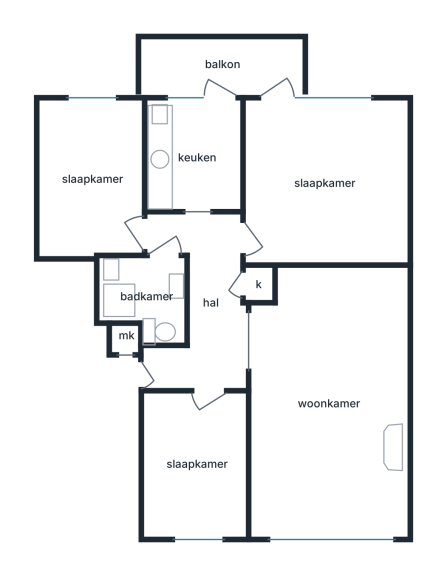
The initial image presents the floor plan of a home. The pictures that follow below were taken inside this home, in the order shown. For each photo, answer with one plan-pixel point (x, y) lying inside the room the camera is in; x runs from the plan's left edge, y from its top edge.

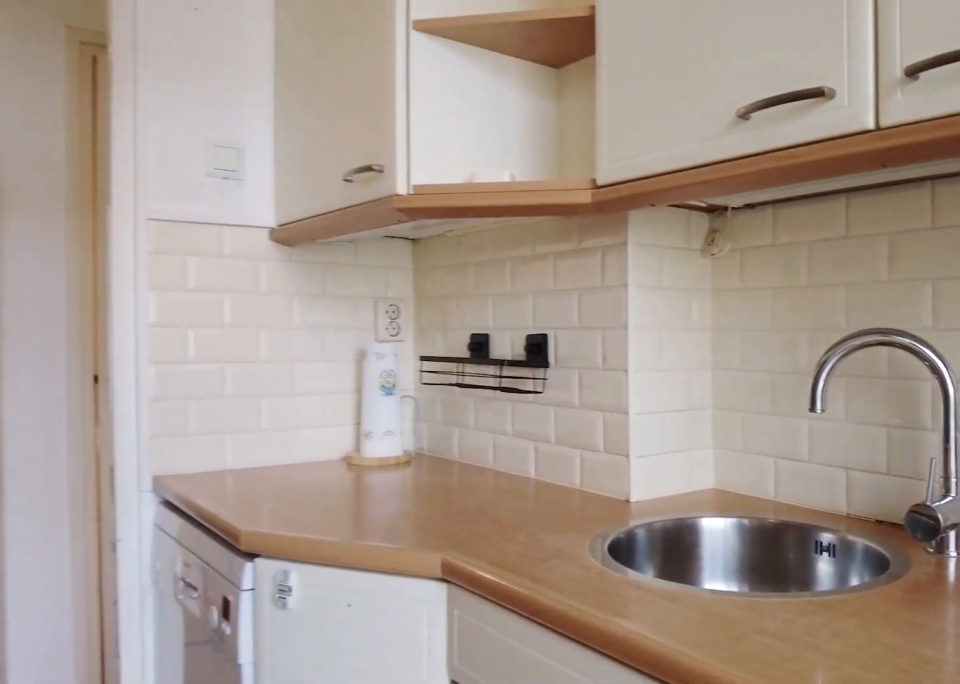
(195, 157)
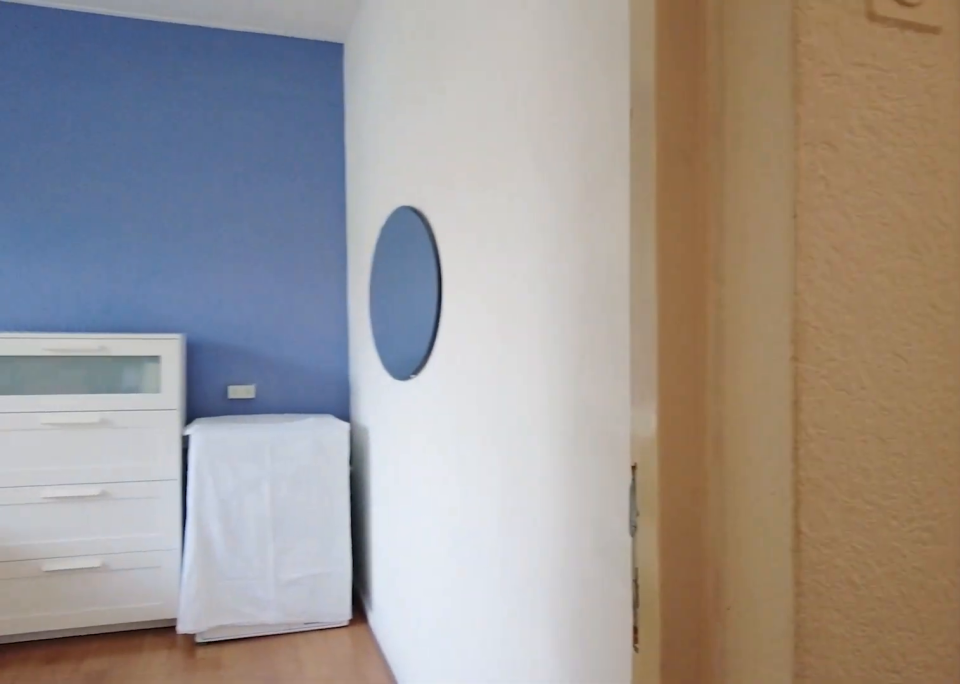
(204, 302)
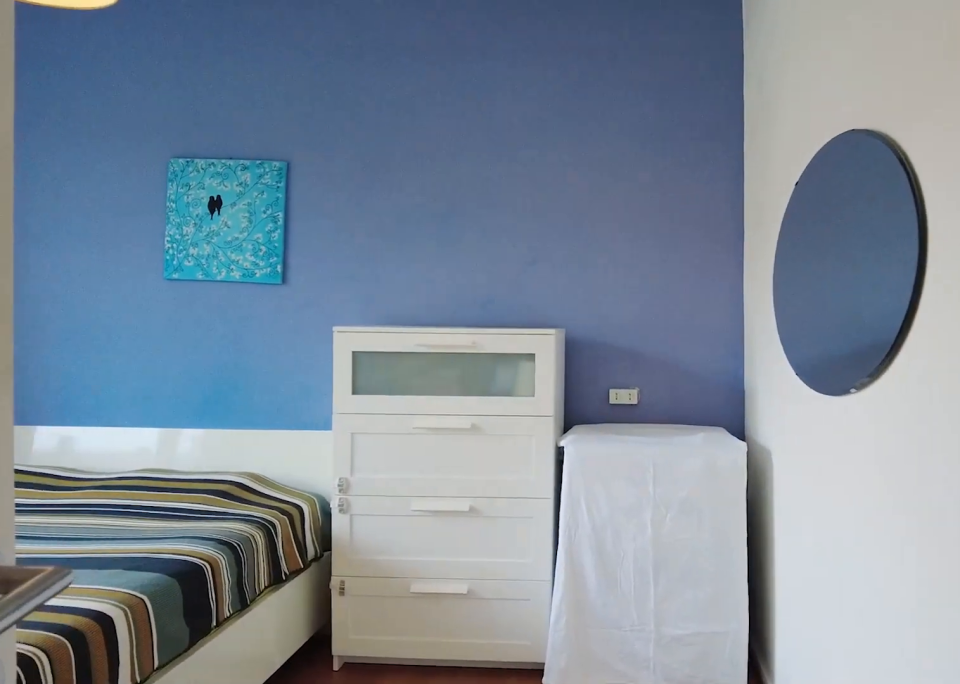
(324, 182)
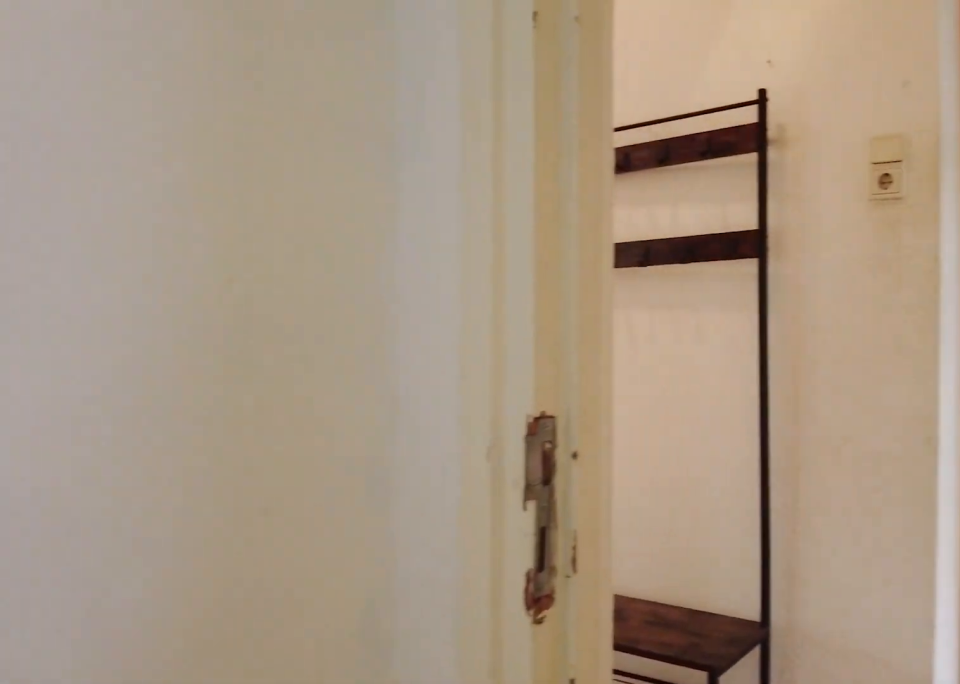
(324, 182)
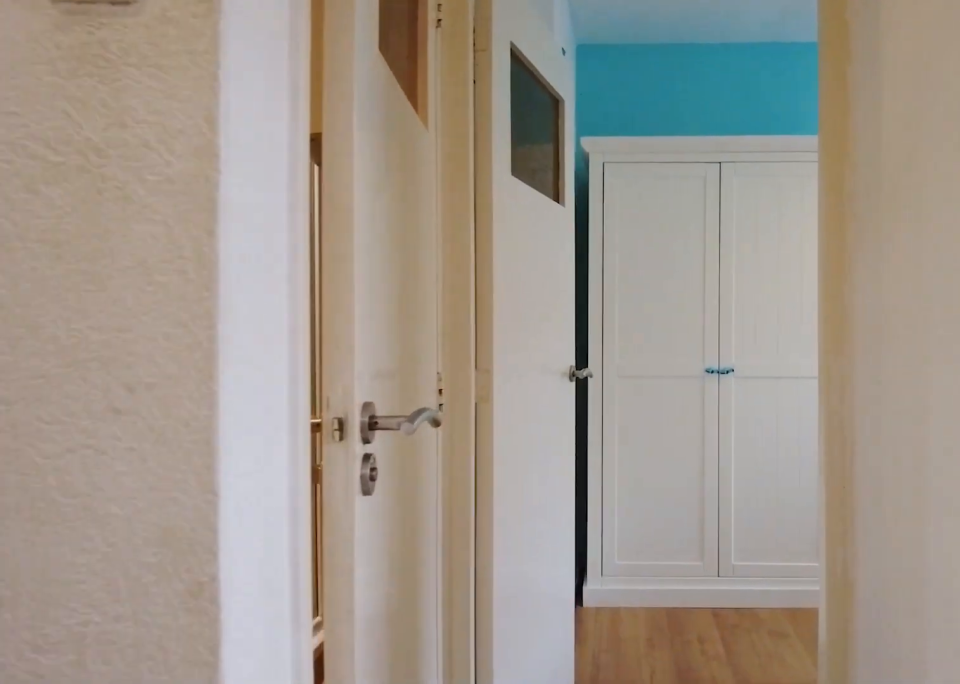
(204, 301)
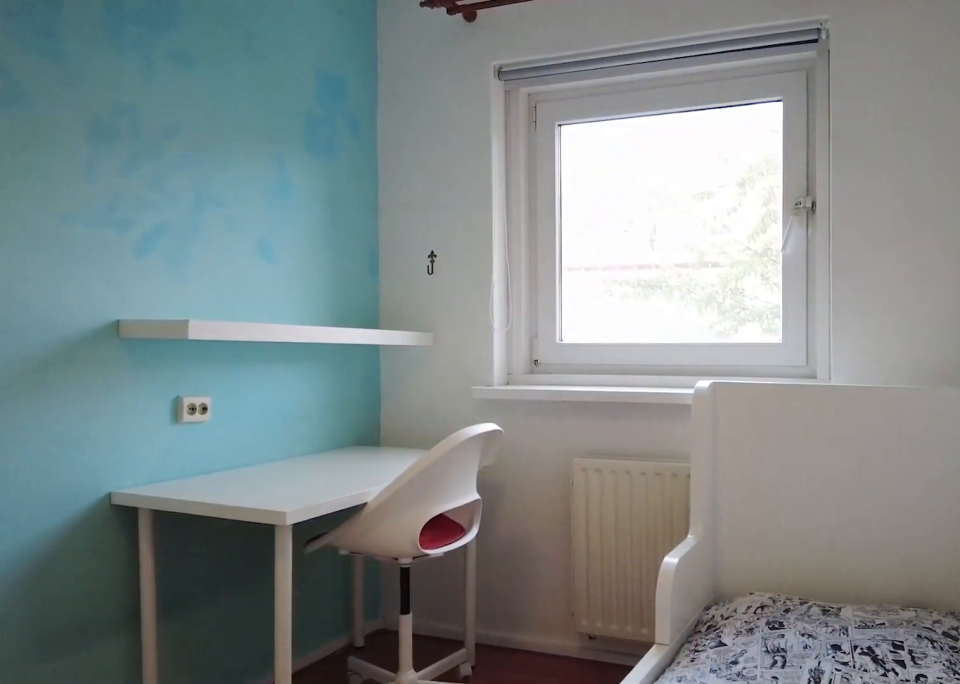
(94, 177)
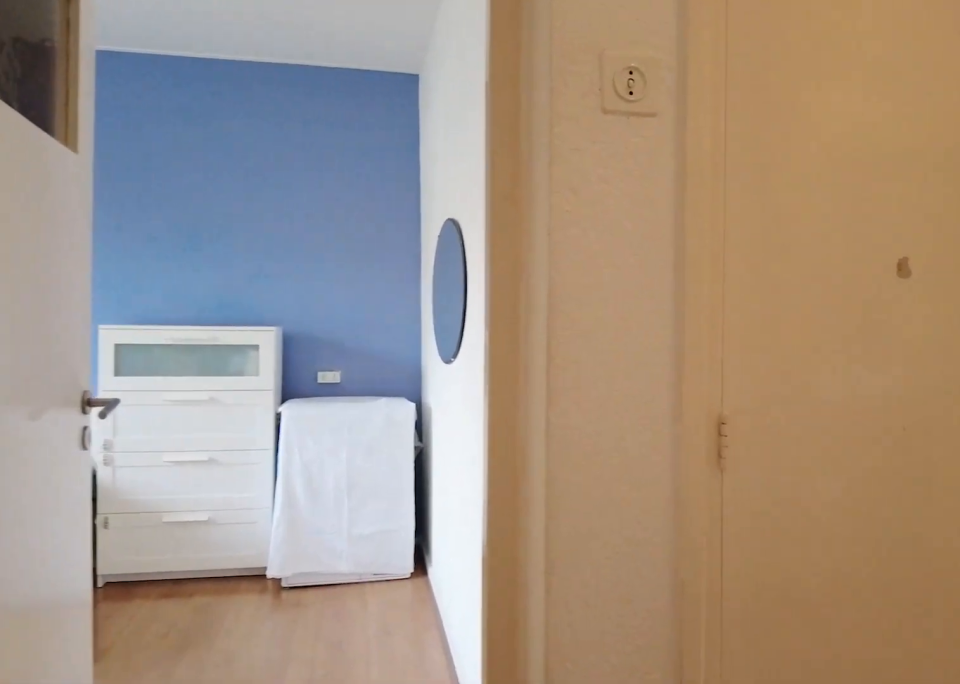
(204, 302)
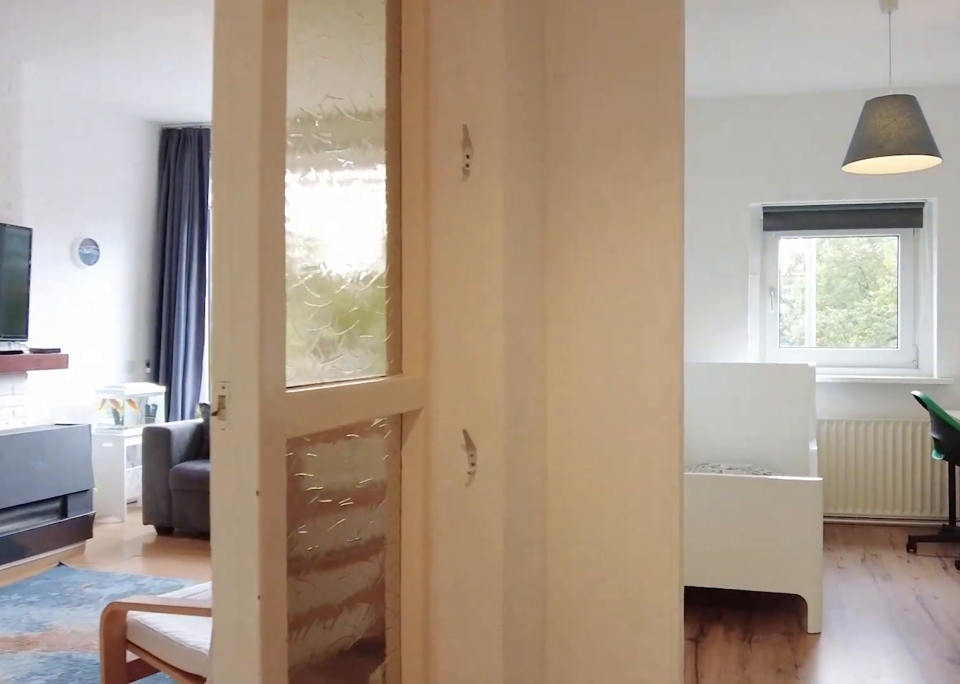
(204, 302)
